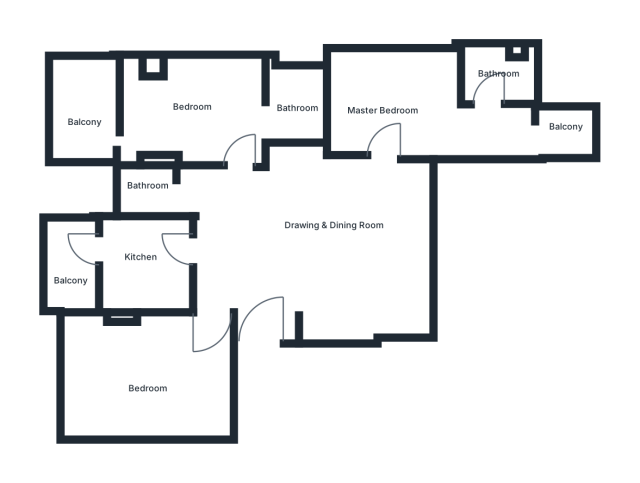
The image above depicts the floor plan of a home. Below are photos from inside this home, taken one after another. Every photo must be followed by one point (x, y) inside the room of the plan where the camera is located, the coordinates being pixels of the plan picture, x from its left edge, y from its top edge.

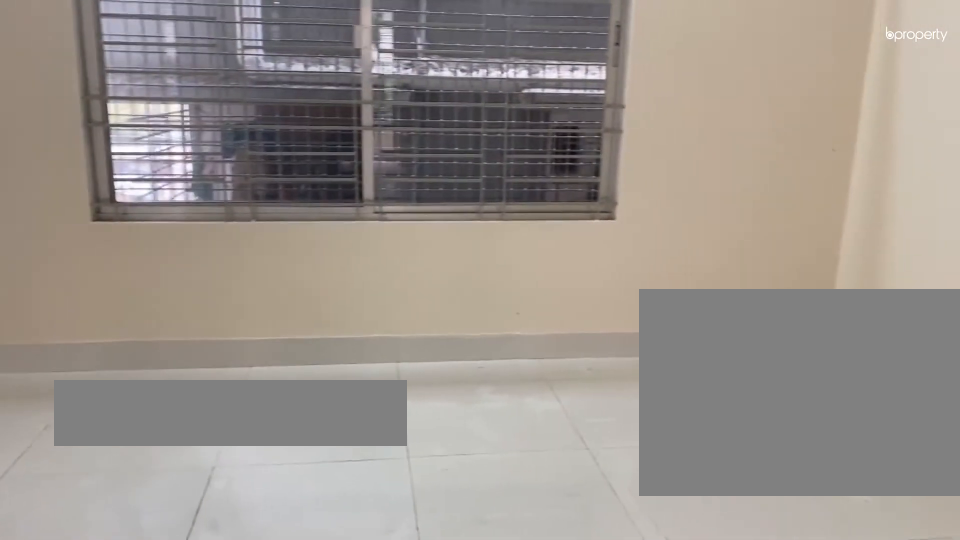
(316, 241)
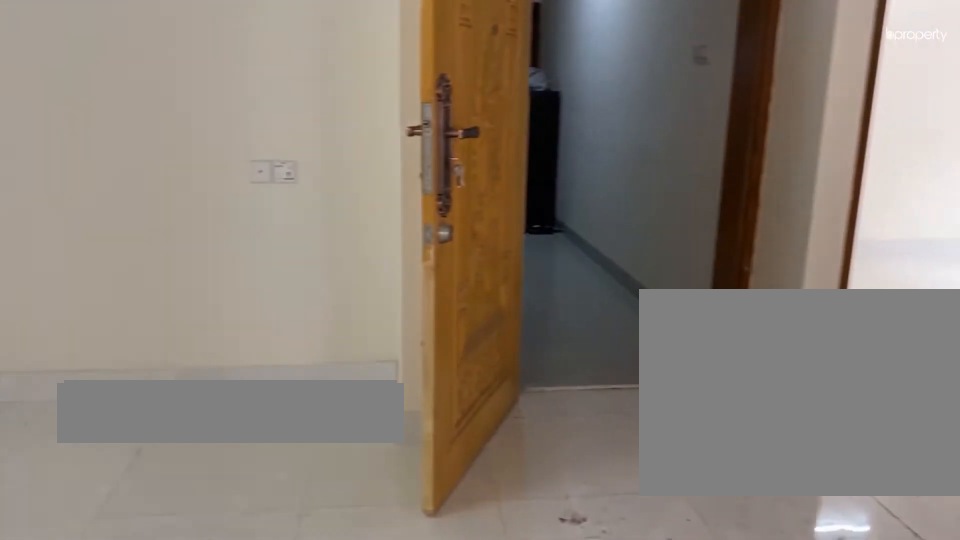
(316, 241)
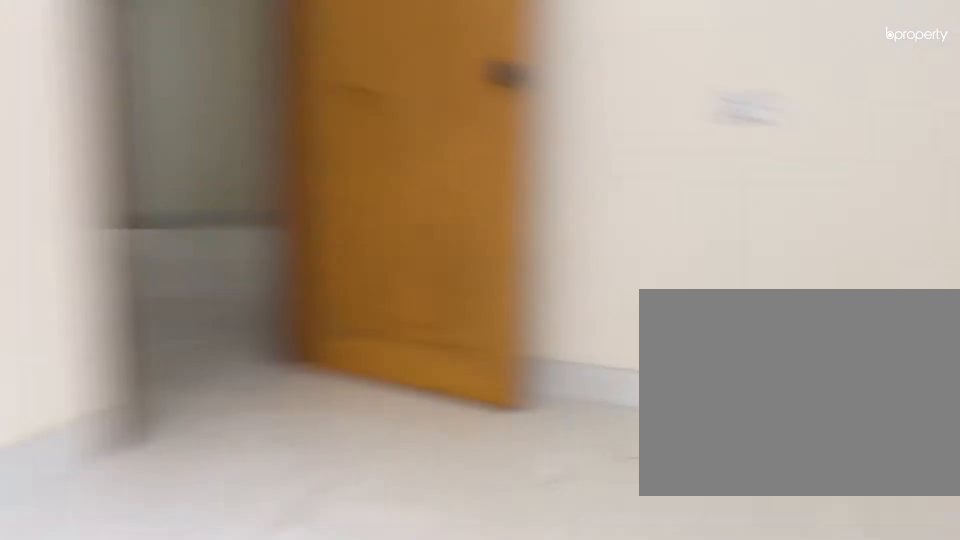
(147, 370)
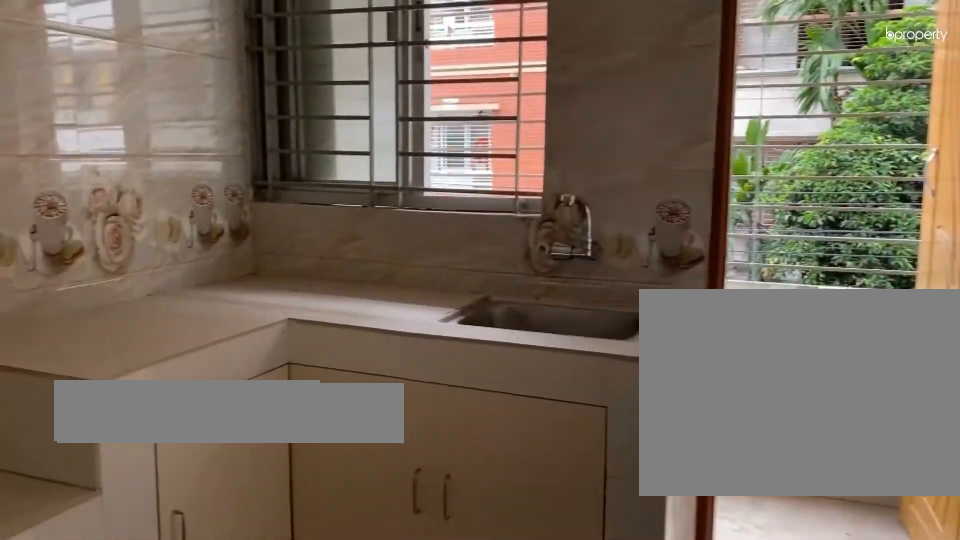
(144, 269)
